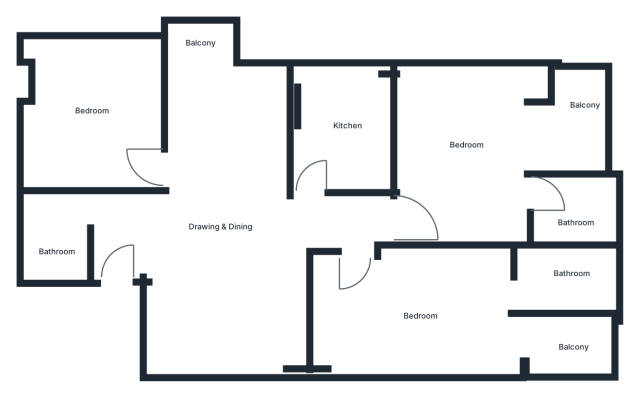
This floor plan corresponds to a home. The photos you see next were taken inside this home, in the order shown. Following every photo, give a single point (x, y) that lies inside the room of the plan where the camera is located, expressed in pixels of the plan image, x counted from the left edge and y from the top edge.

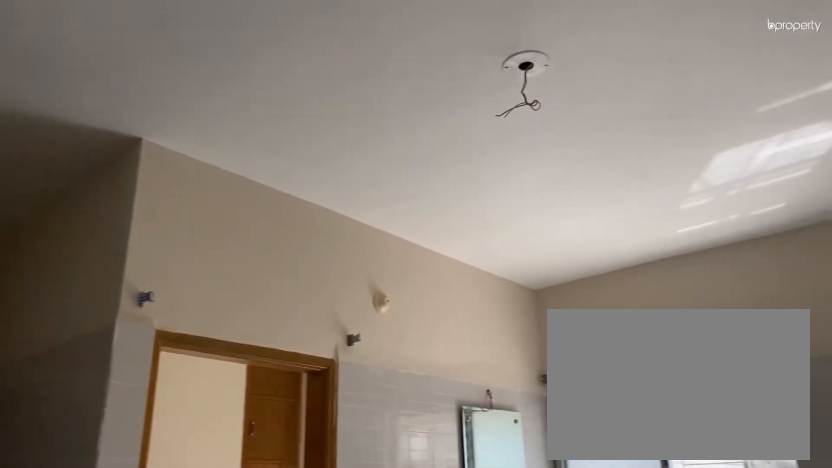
(217, 231)
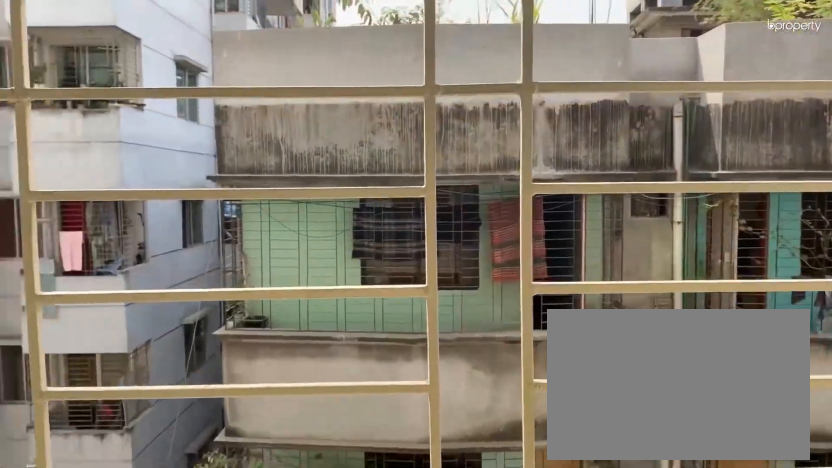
(199, 46)
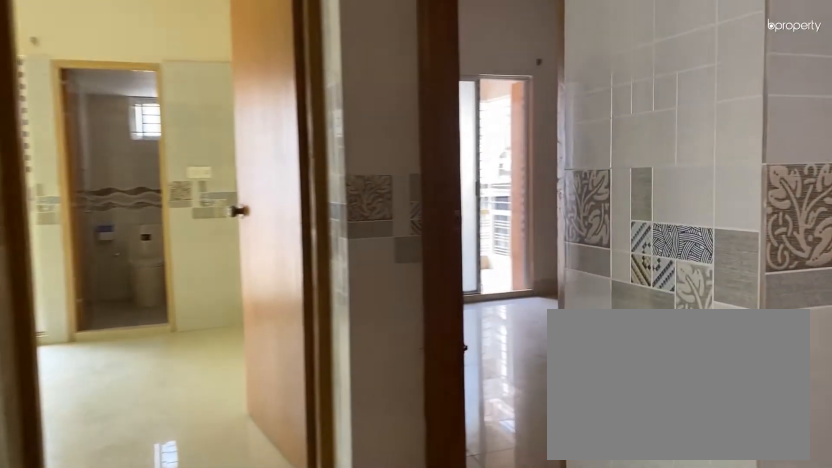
(246, 215)
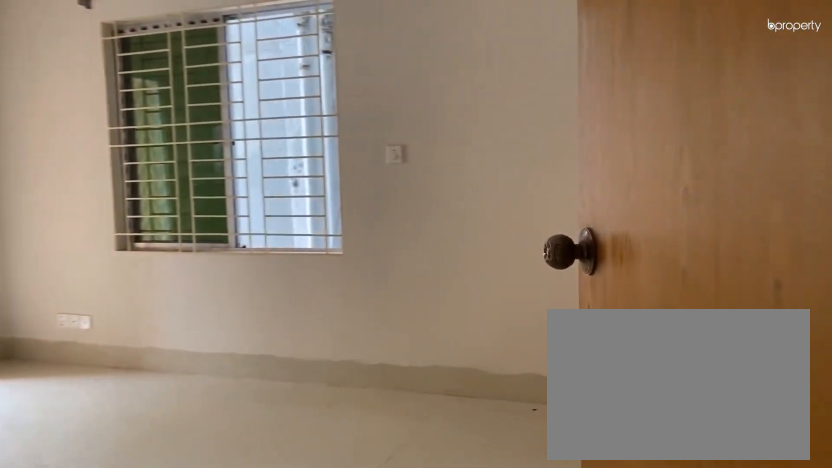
(353, 279)
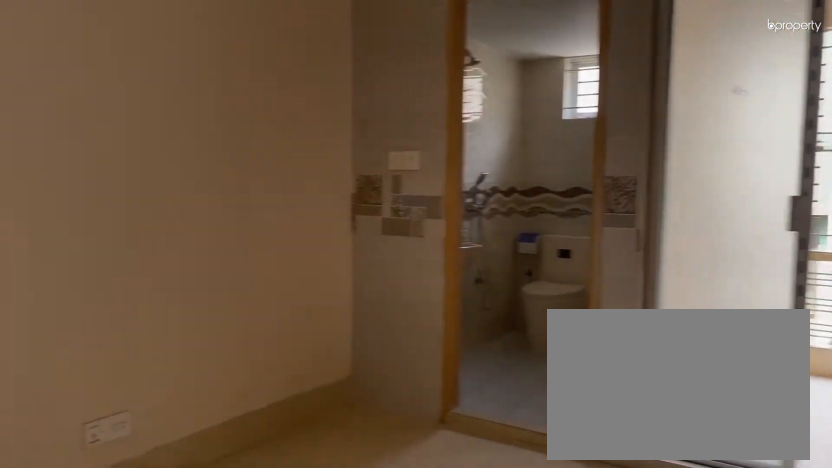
(448, 313)
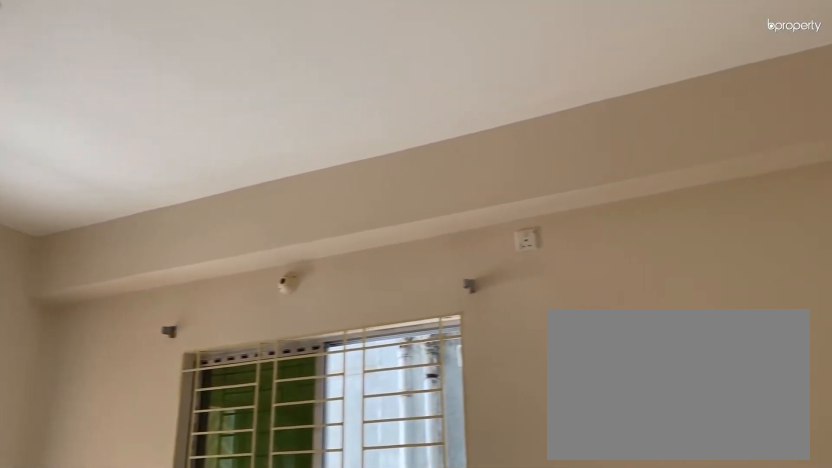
(448, 313)
